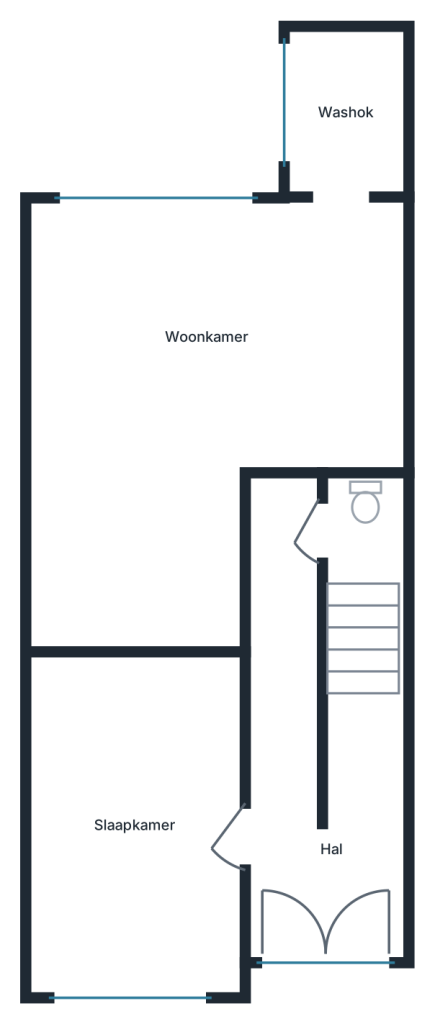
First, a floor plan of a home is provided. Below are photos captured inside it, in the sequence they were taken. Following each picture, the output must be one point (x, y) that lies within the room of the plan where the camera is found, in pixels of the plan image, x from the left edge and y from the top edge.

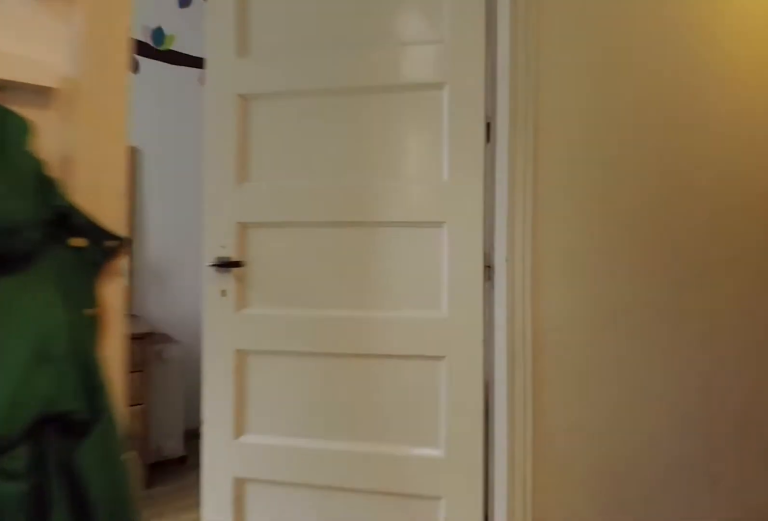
(312, 756)
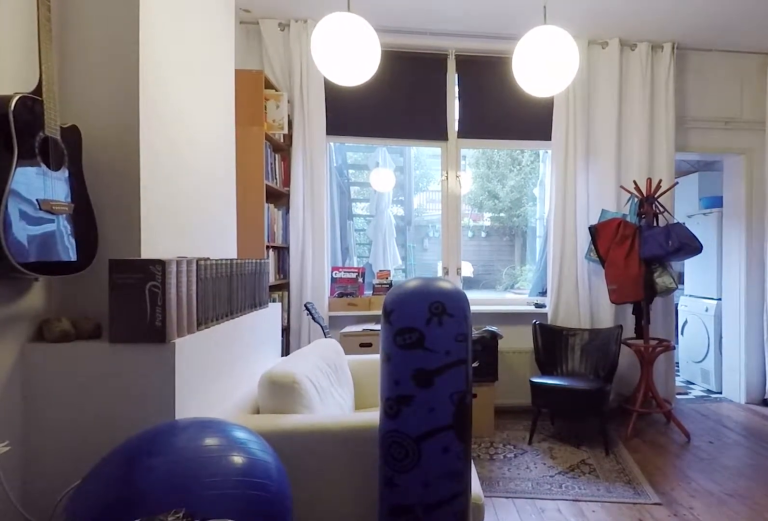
(127, 354)
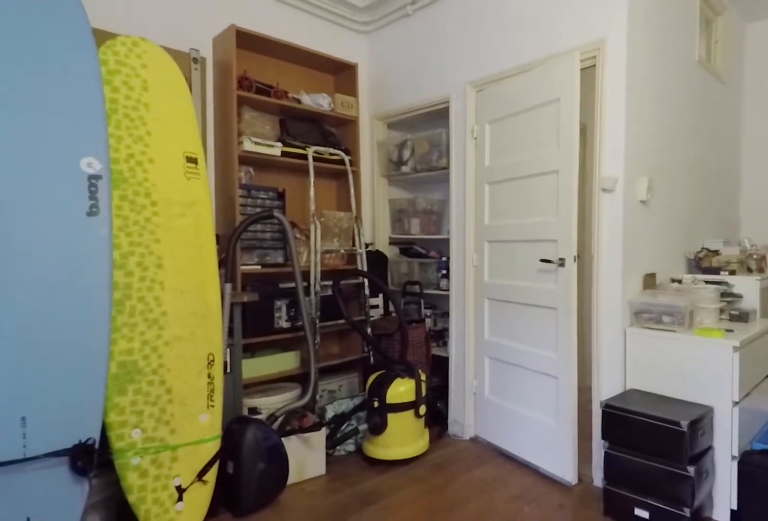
(127, 354)
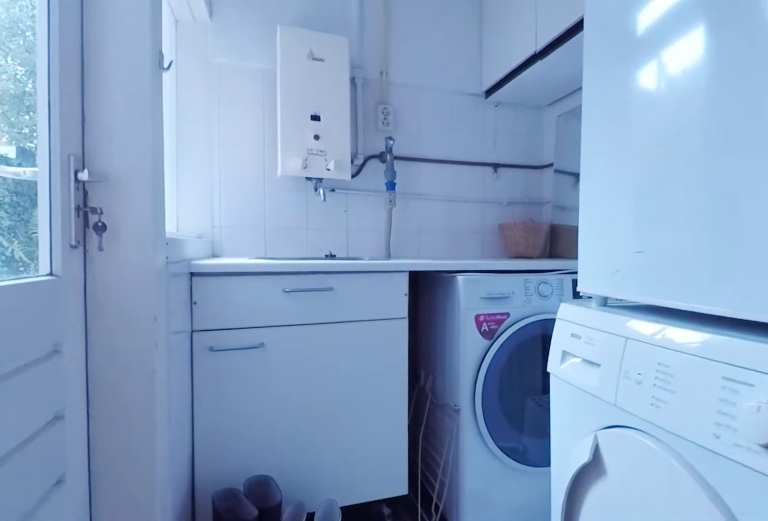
(344, 116)
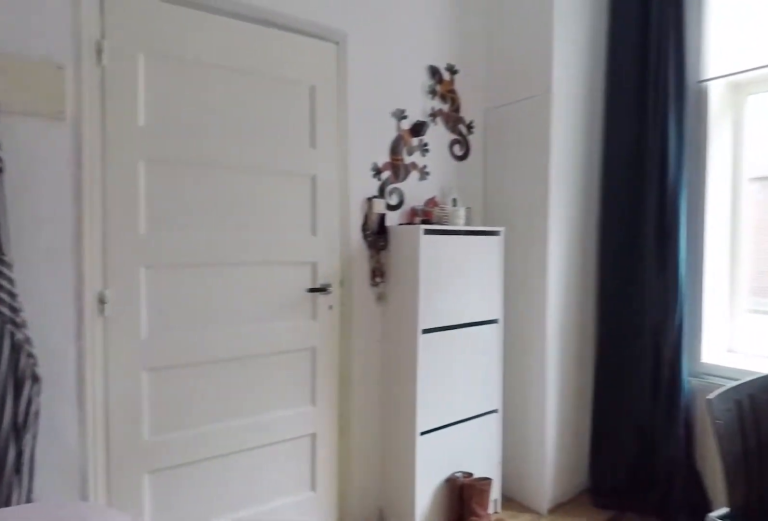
(137, 823)
